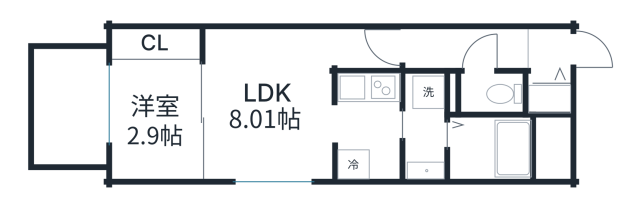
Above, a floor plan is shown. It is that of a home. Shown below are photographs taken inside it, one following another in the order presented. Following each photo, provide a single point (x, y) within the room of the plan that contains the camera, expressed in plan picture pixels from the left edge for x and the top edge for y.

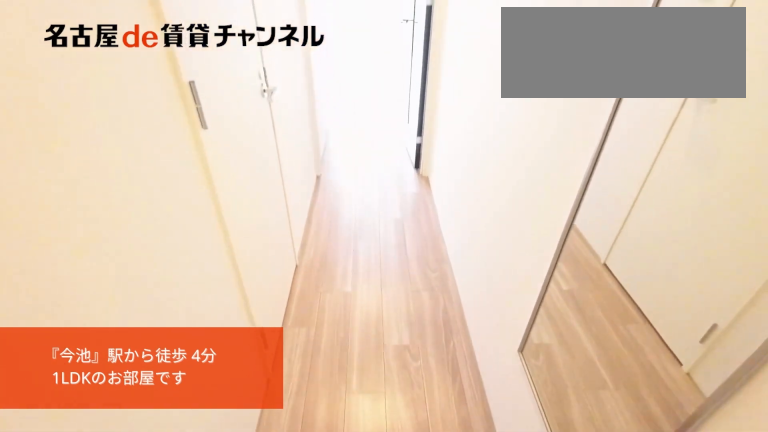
(549, 55)
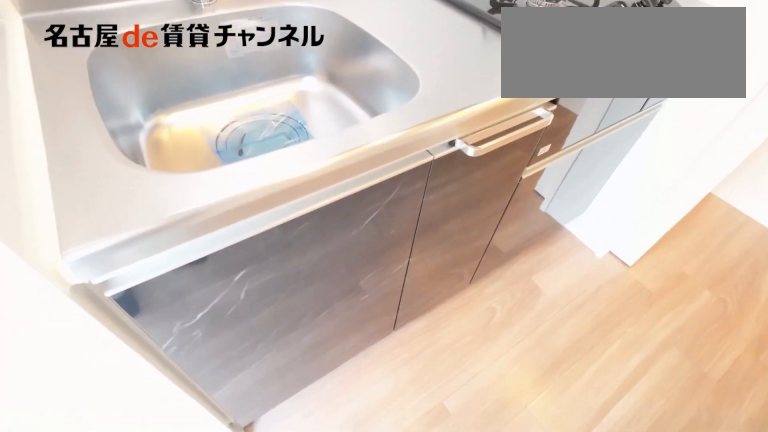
(368, 127)
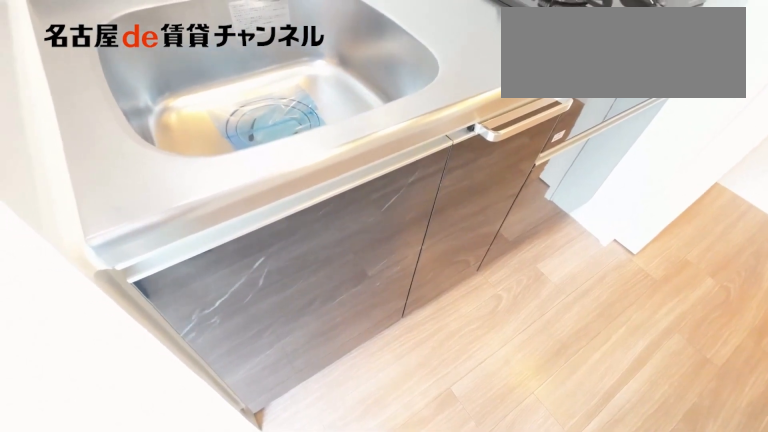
(368, 127)
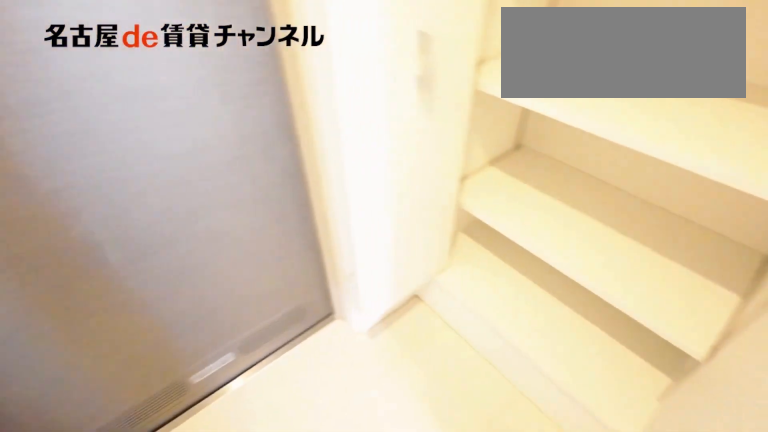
(551, 70)
